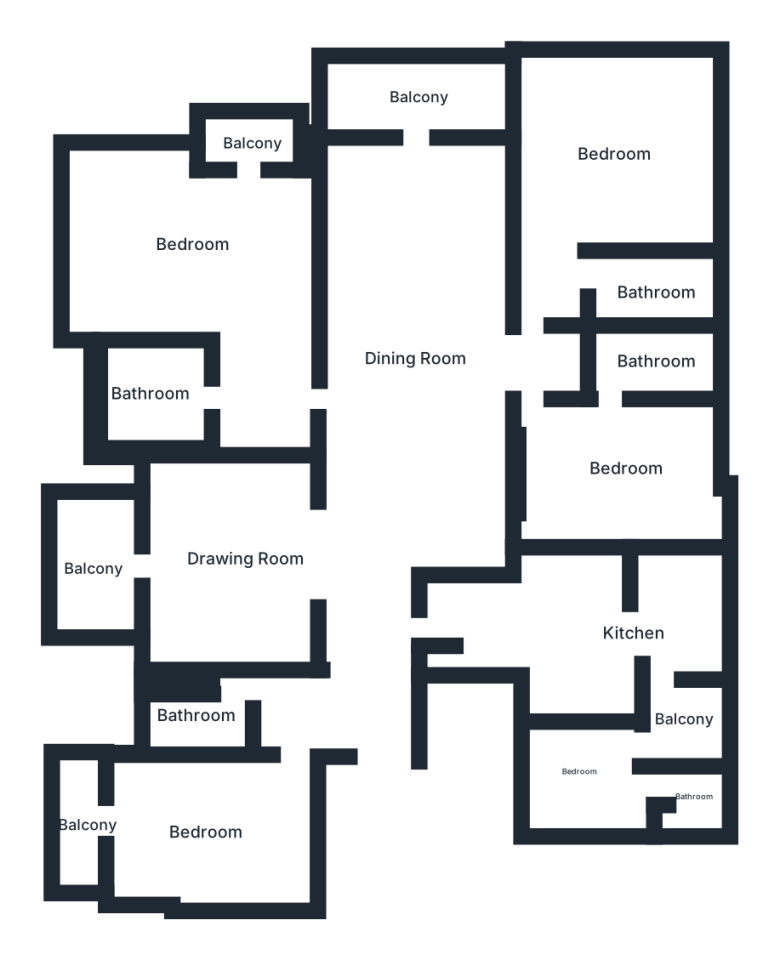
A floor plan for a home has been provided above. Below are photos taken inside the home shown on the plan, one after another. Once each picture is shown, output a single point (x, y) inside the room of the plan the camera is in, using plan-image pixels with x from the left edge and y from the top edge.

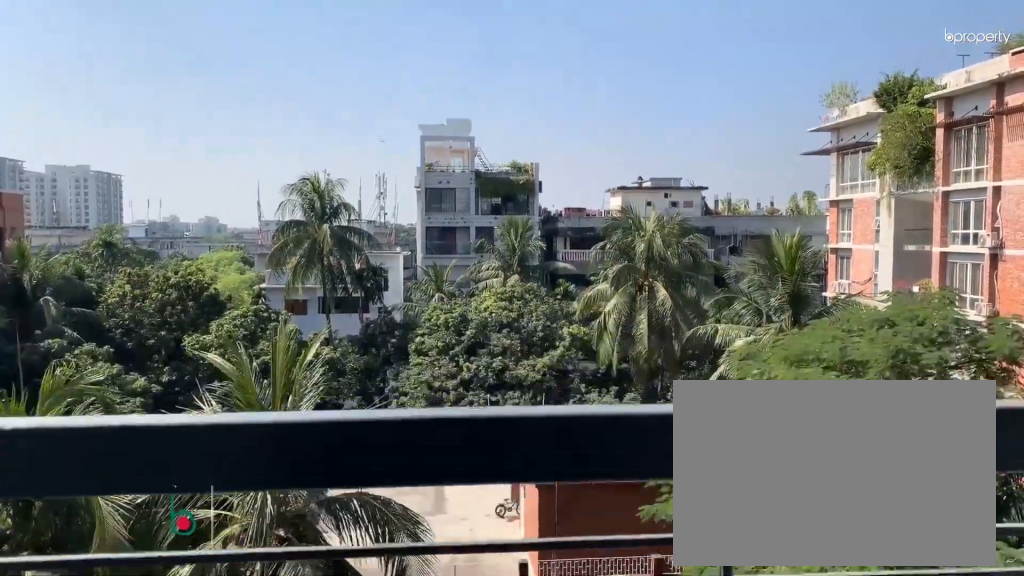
(97, 574)
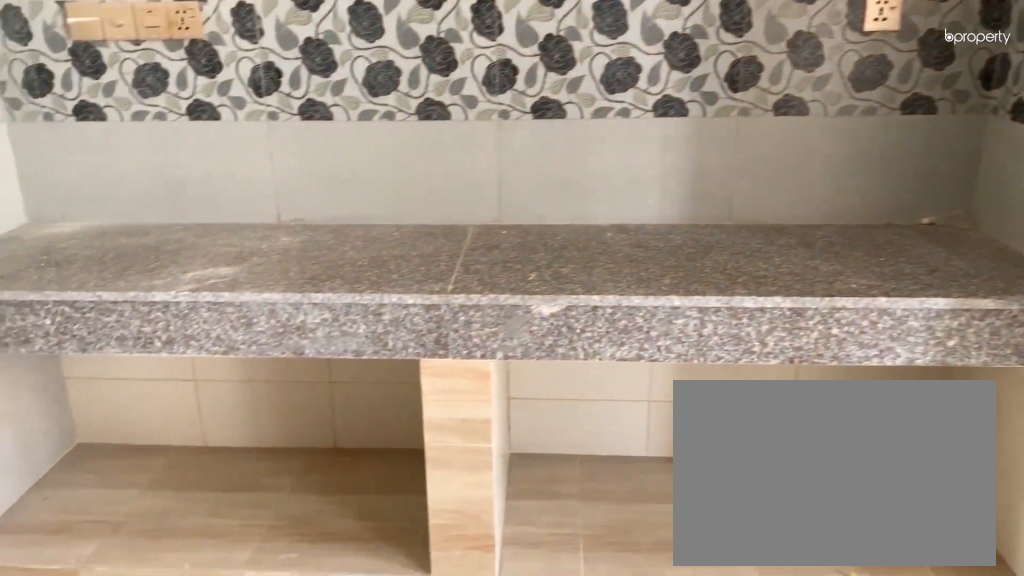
(633, 641)
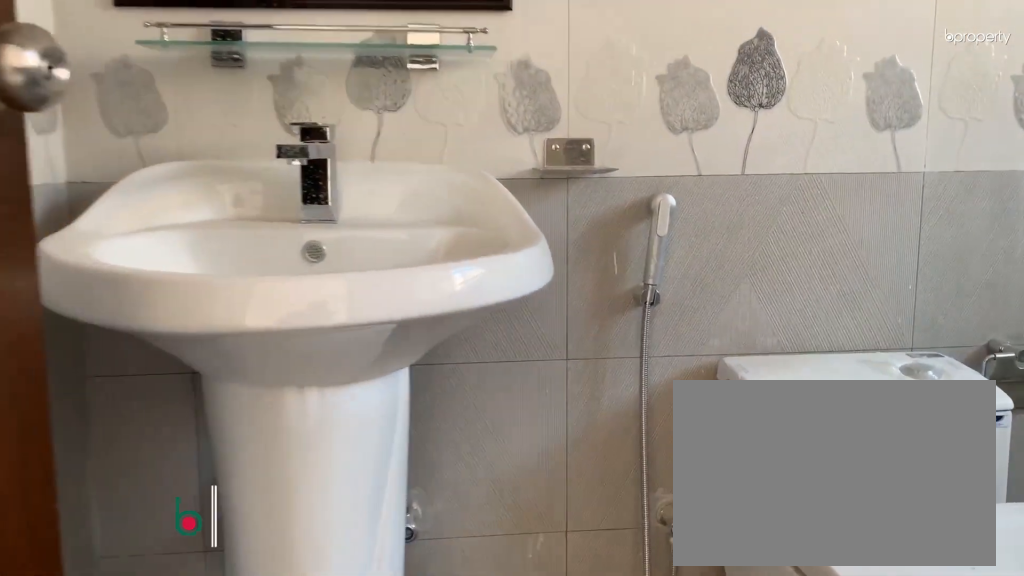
(652, 363)
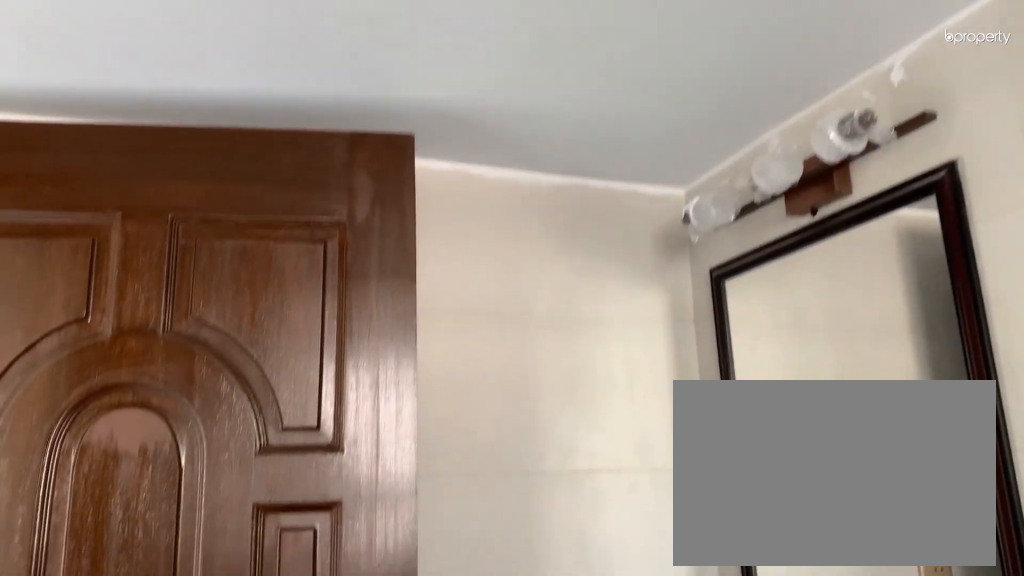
(652, 363)
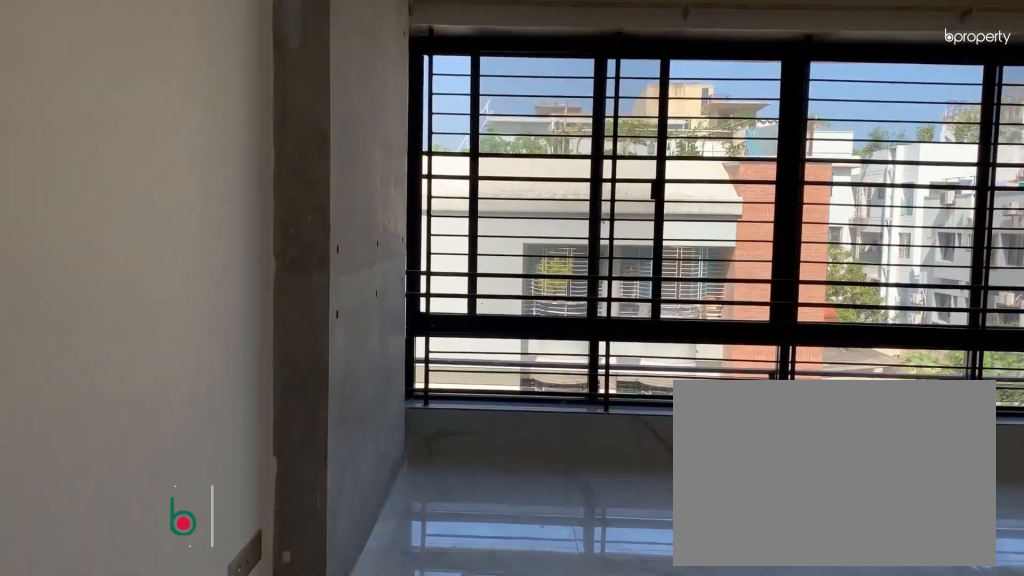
(614, 151)
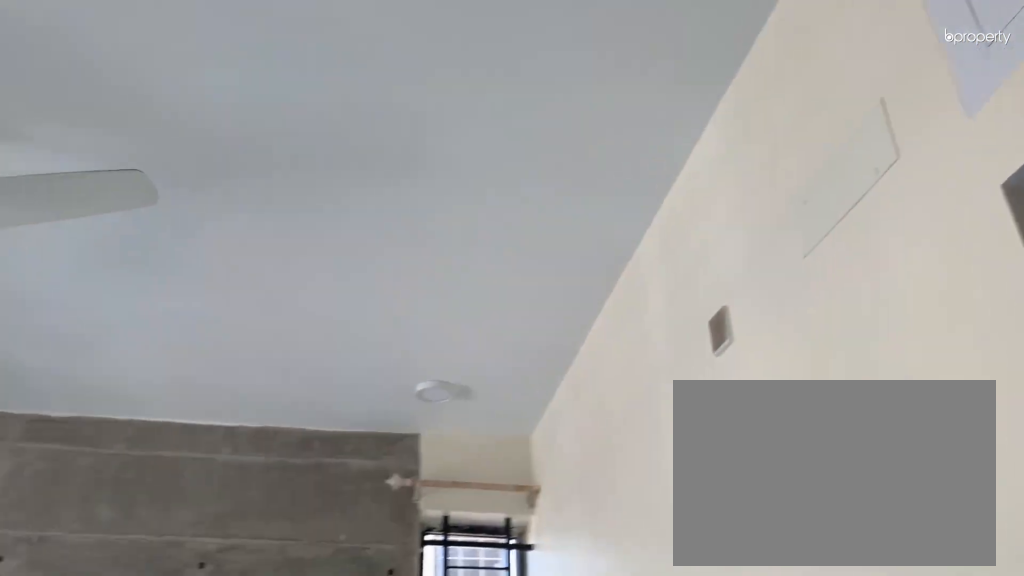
(614, 151)
